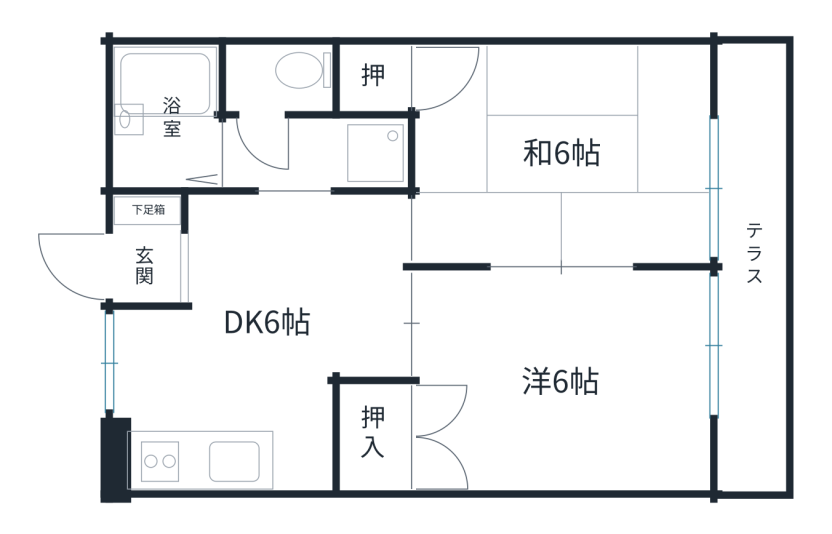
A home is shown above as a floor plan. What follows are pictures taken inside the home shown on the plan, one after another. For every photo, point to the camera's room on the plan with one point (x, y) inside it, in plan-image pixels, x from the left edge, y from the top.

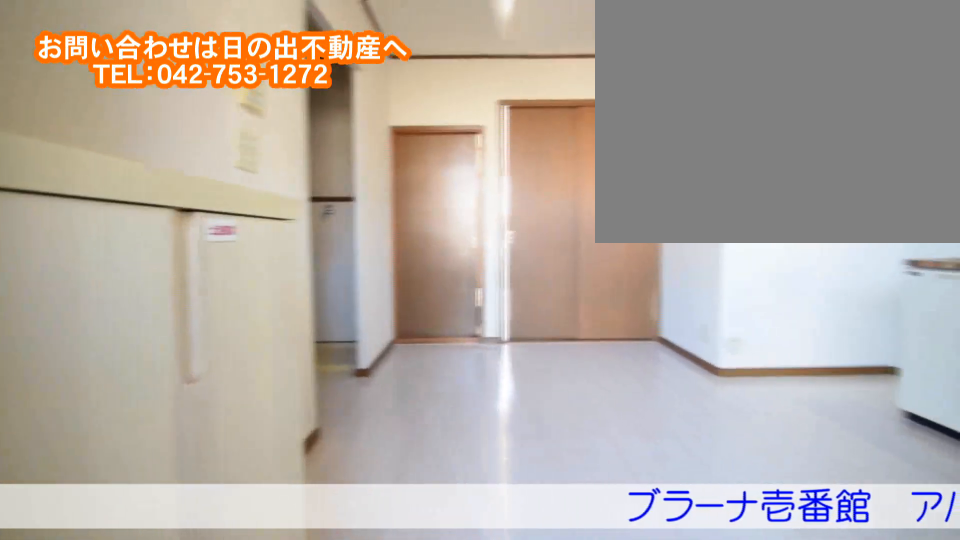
(180, 264)
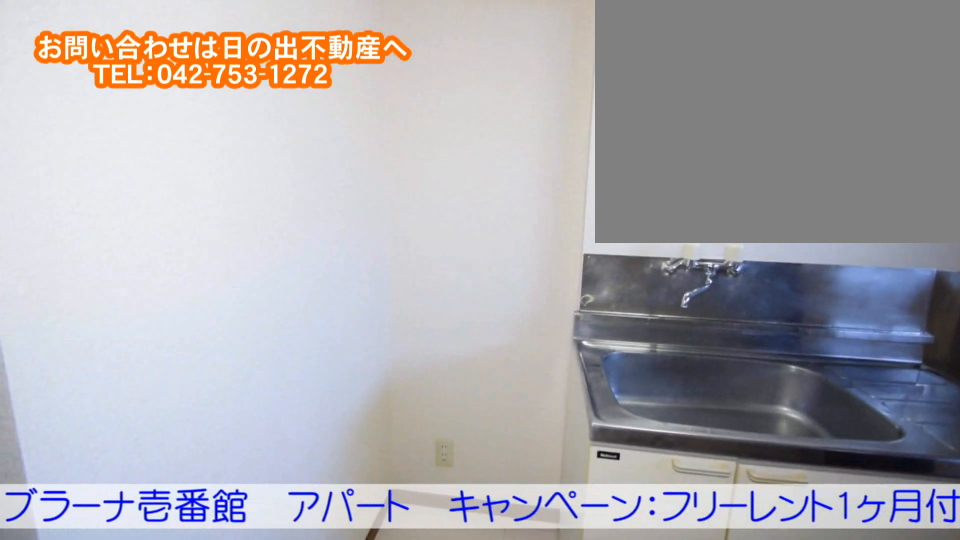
(273, 357)
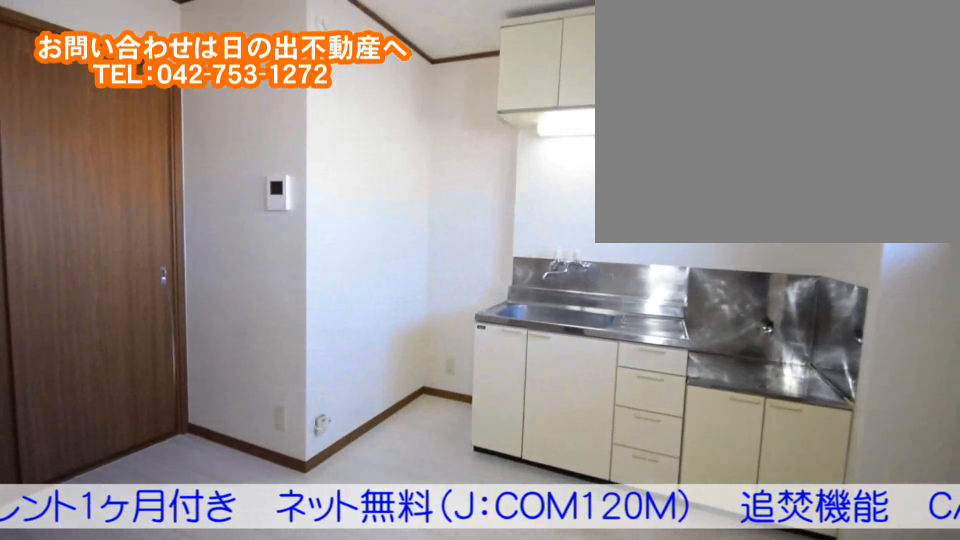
(273, 358)
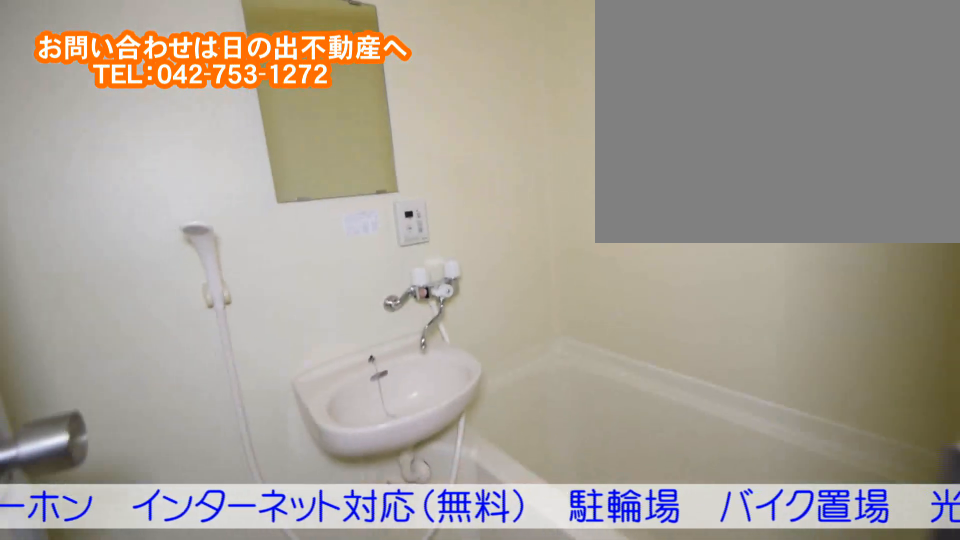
(169, 136)
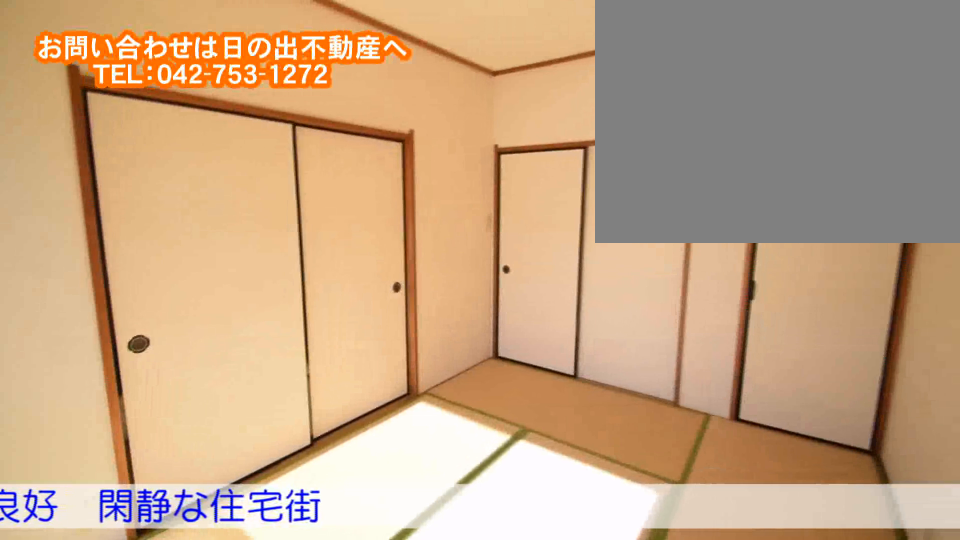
(634, 151)
